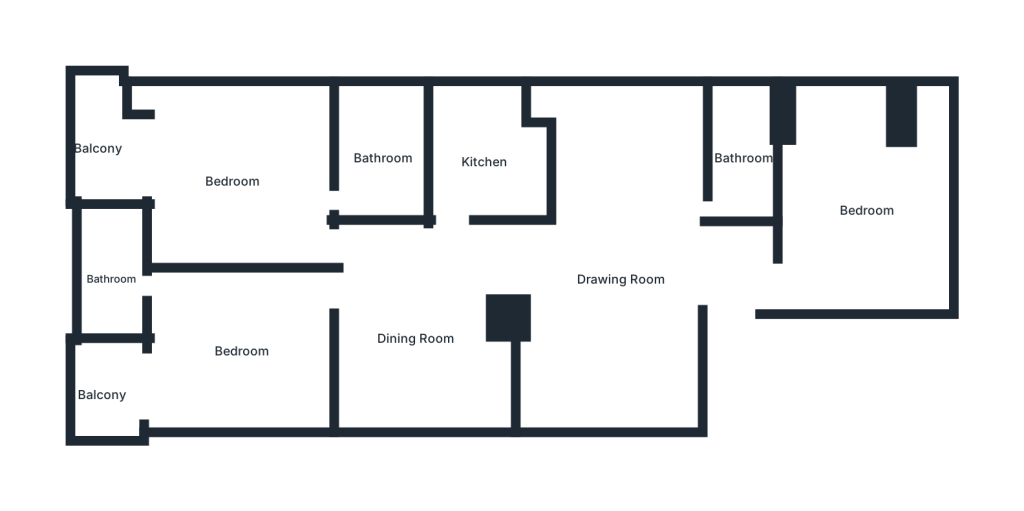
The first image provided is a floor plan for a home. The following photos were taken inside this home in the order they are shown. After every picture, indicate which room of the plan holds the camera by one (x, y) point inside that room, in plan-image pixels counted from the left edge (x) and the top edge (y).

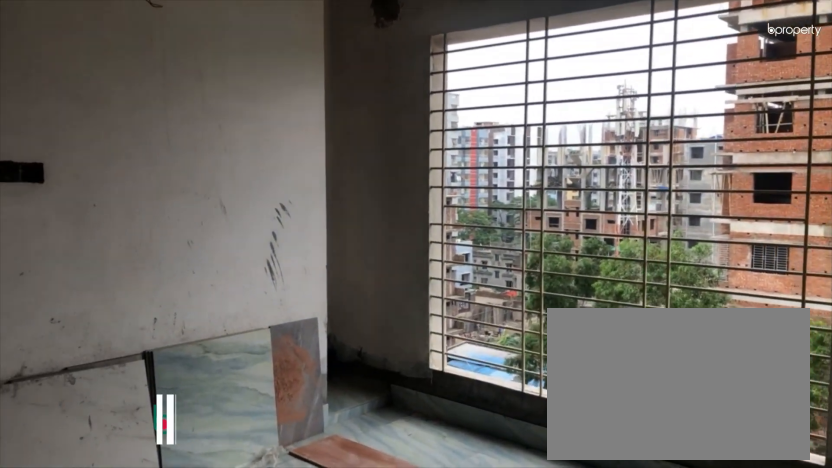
(620, 279)
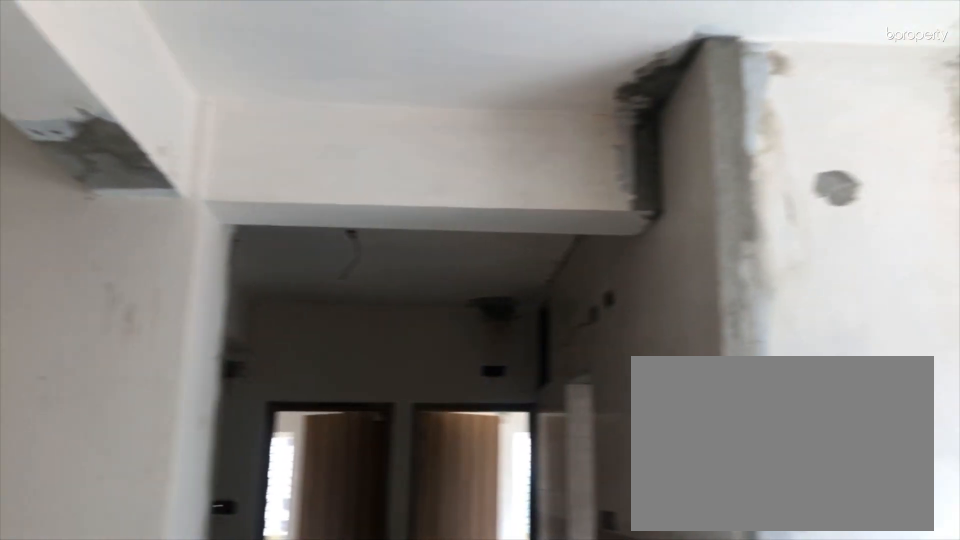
(620, 279)
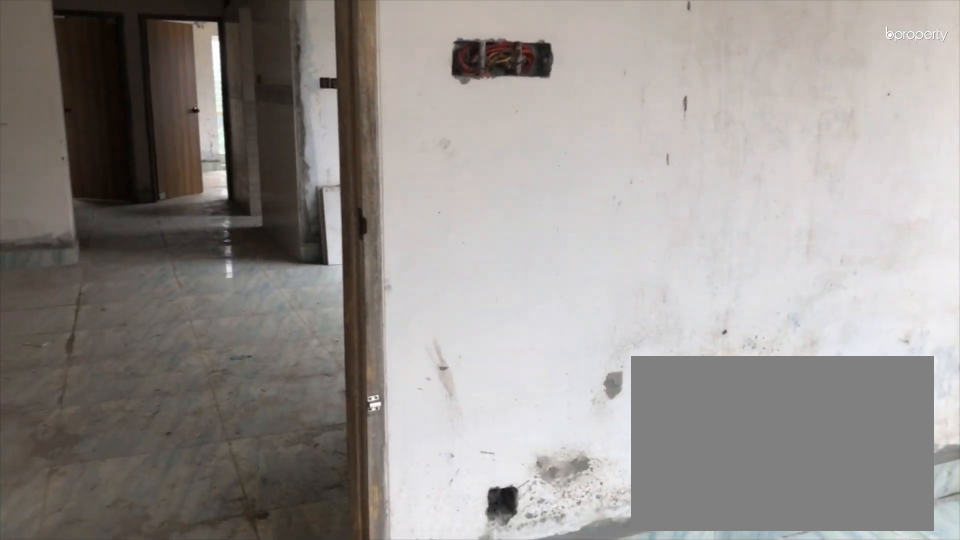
(868, 210)
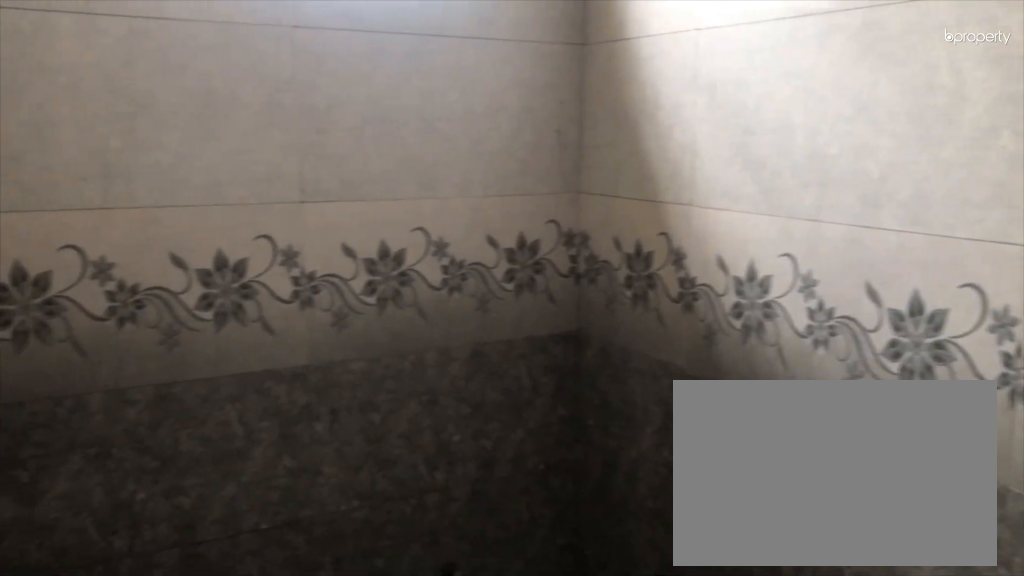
(744, 157)
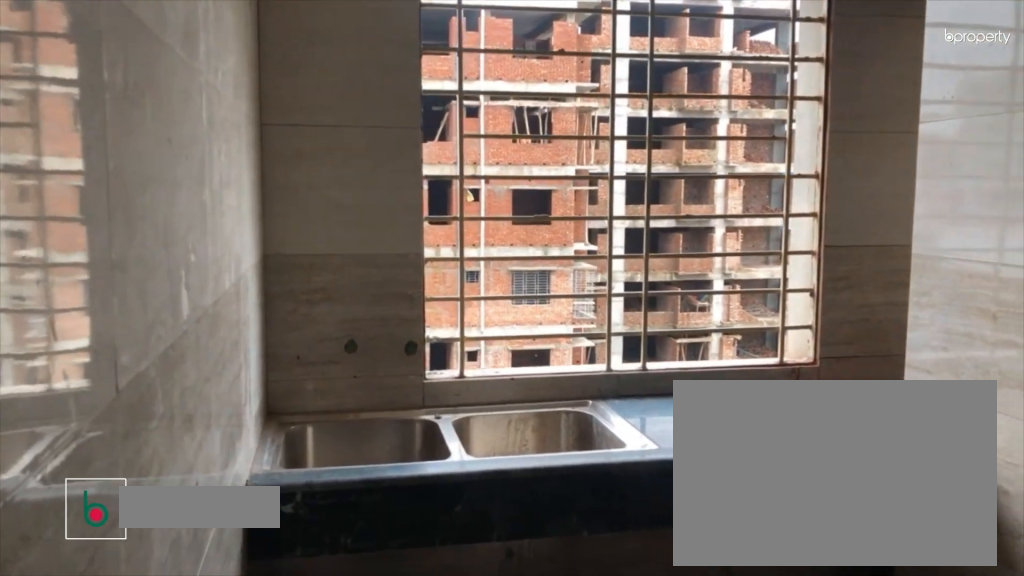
(486, 161)
